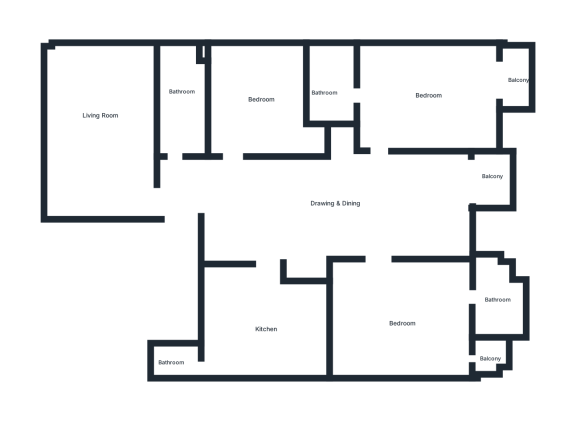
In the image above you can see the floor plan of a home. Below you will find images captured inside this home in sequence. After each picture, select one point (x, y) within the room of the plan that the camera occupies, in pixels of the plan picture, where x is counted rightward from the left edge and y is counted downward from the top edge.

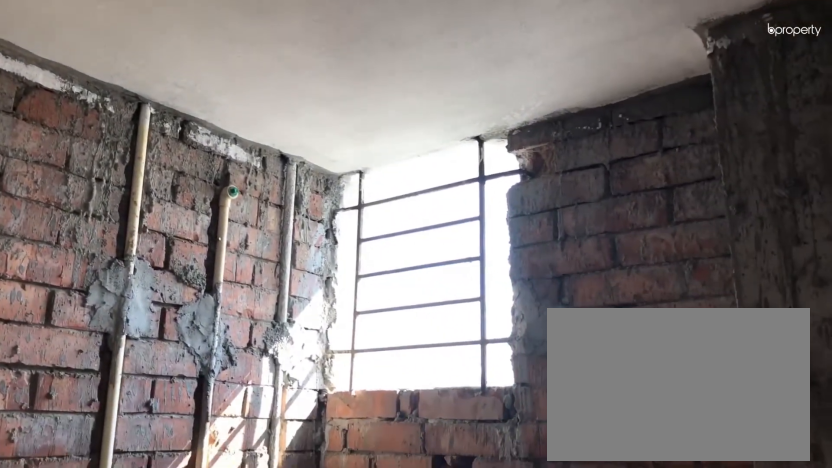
(329, 87)
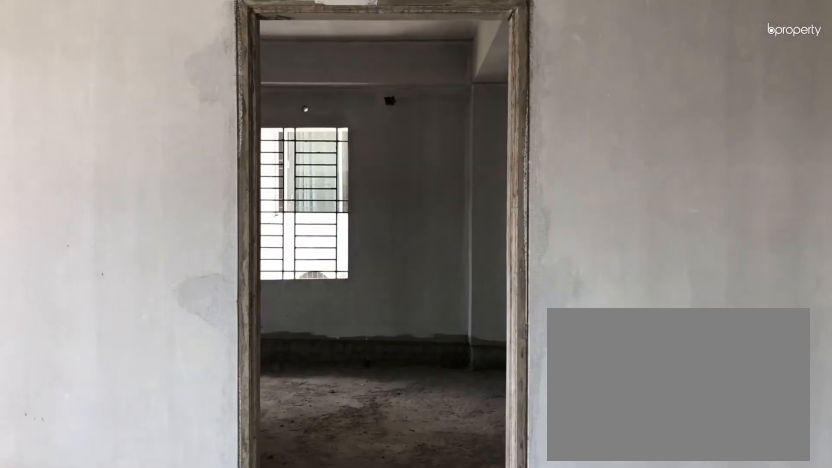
(382, 247)
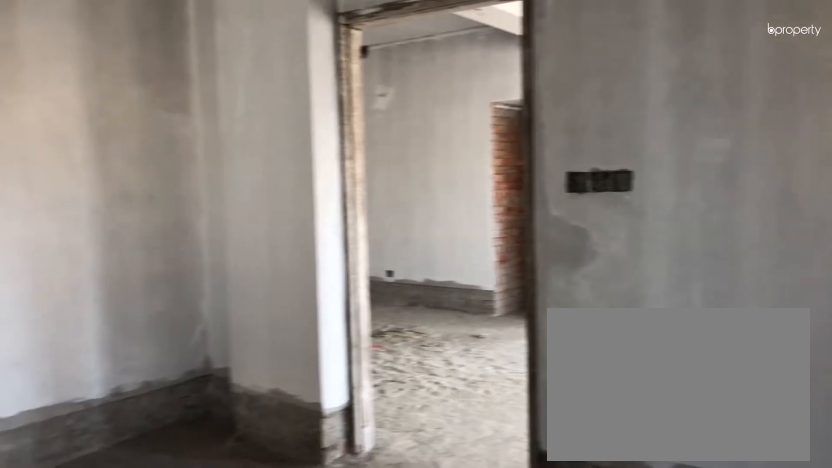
(402, 325)
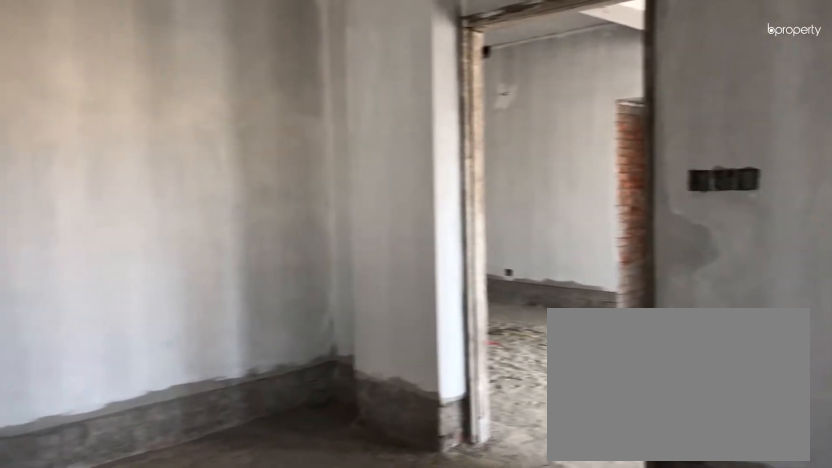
(402, 325)
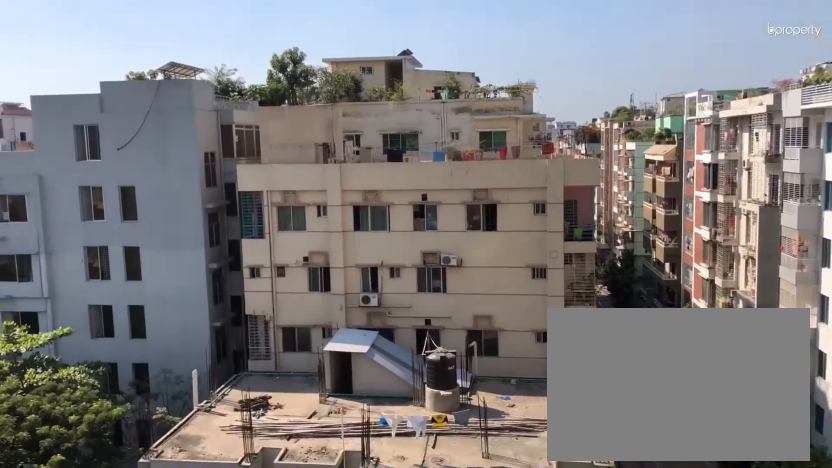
(490, 361)
